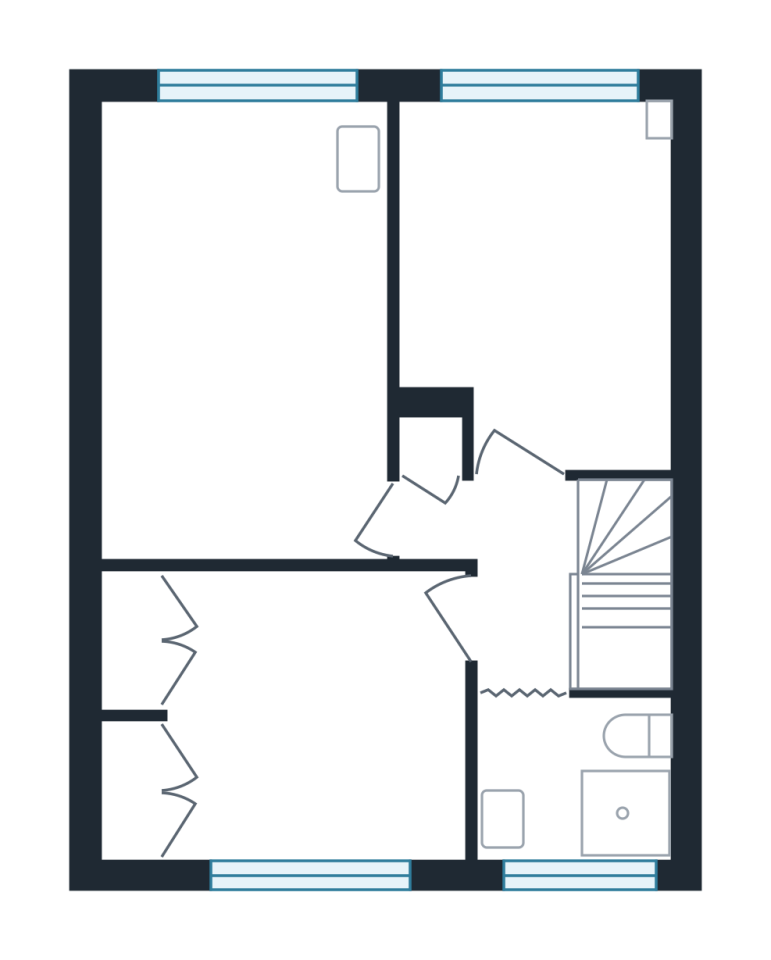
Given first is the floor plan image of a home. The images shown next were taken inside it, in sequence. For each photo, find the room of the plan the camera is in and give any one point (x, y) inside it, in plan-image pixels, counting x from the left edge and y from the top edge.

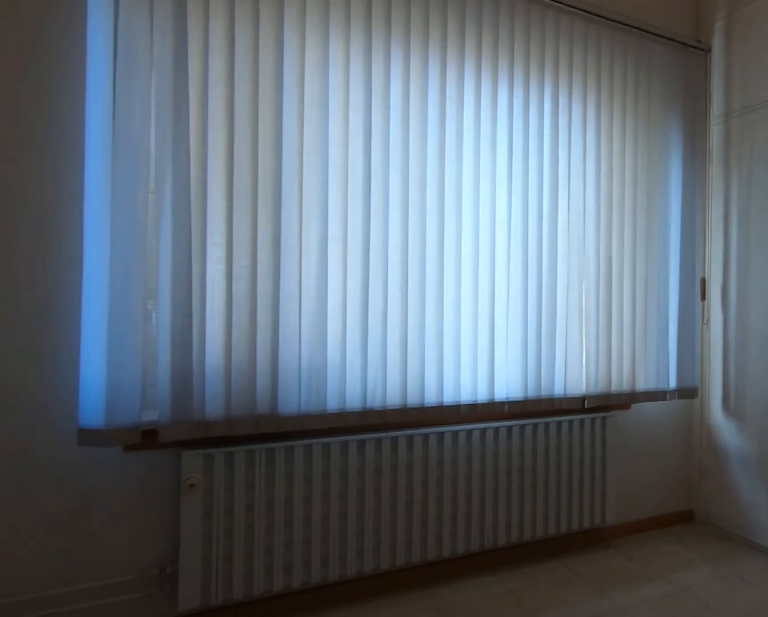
(316, 716)
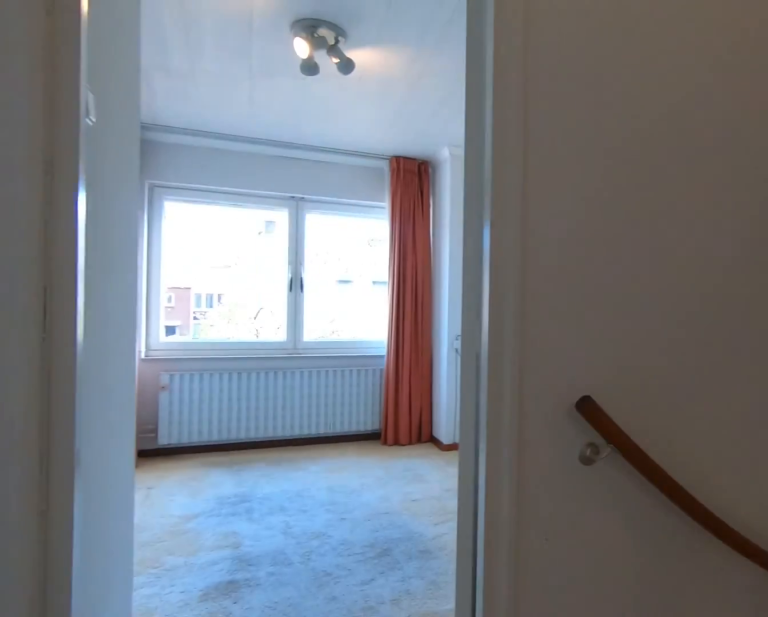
(506, 570)
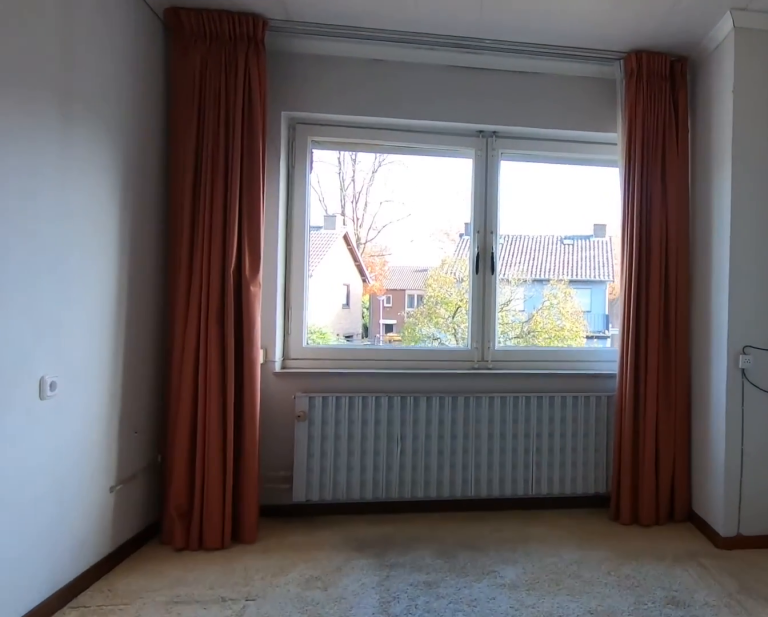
(542, 279)
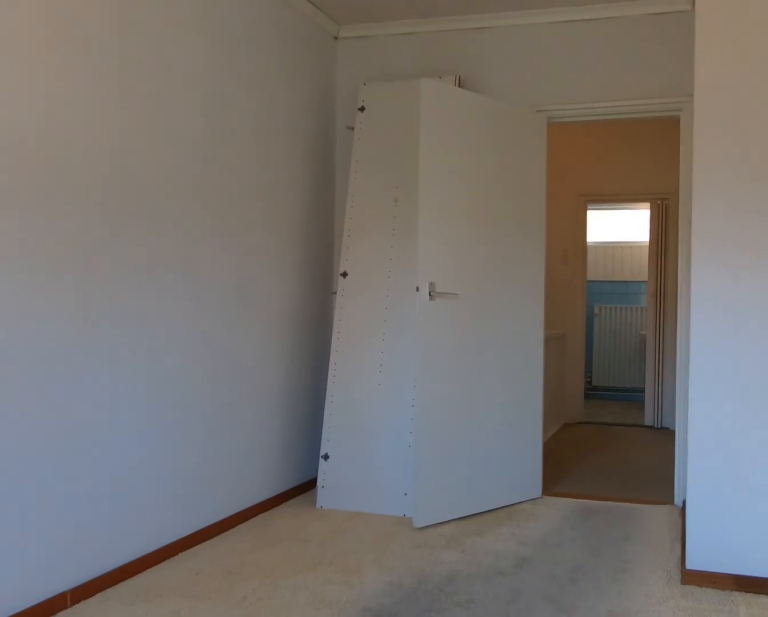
(542, 279)
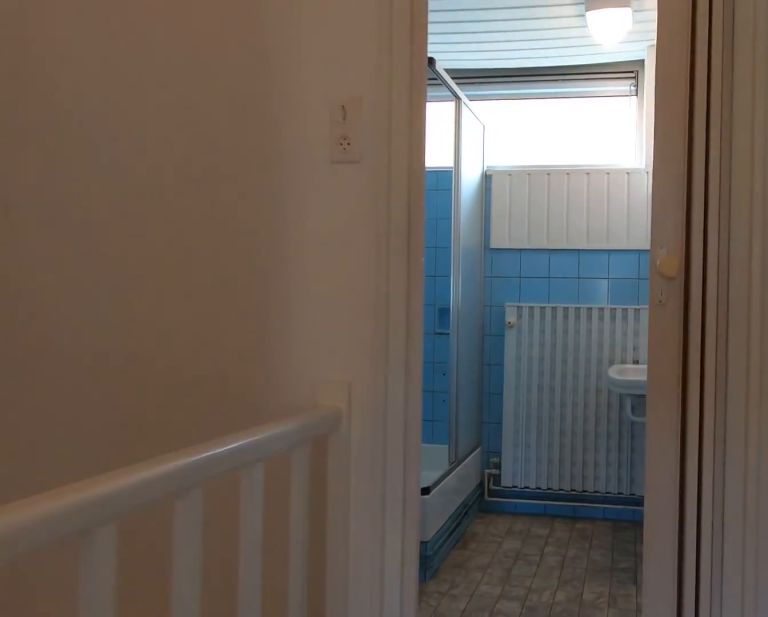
(506, 570)
